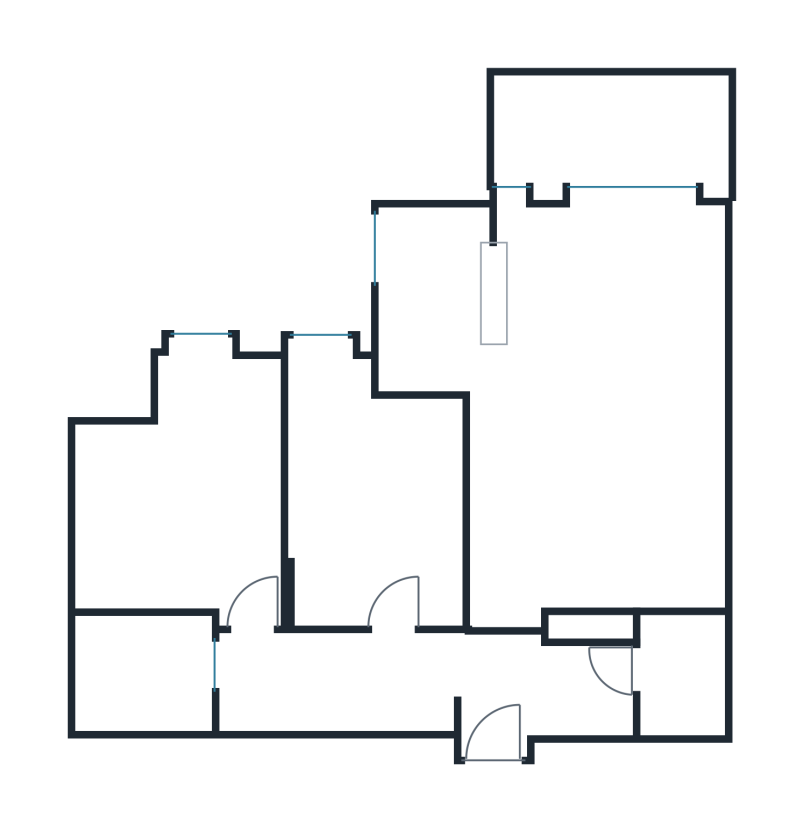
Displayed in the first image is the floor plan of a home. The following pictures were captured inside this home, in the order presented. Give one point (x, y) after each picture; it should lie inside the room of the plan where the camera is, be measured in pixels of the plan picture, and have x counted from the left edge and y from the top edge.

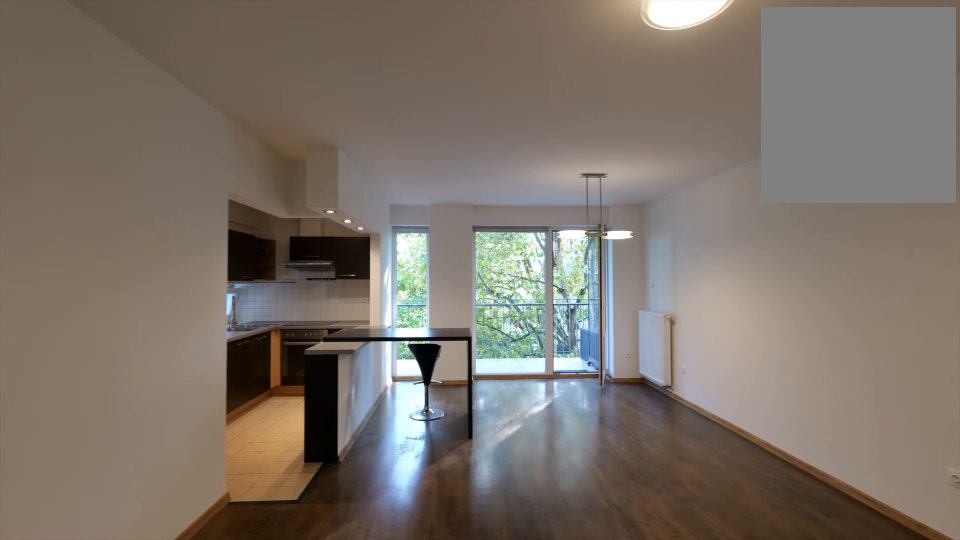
(598, 405)
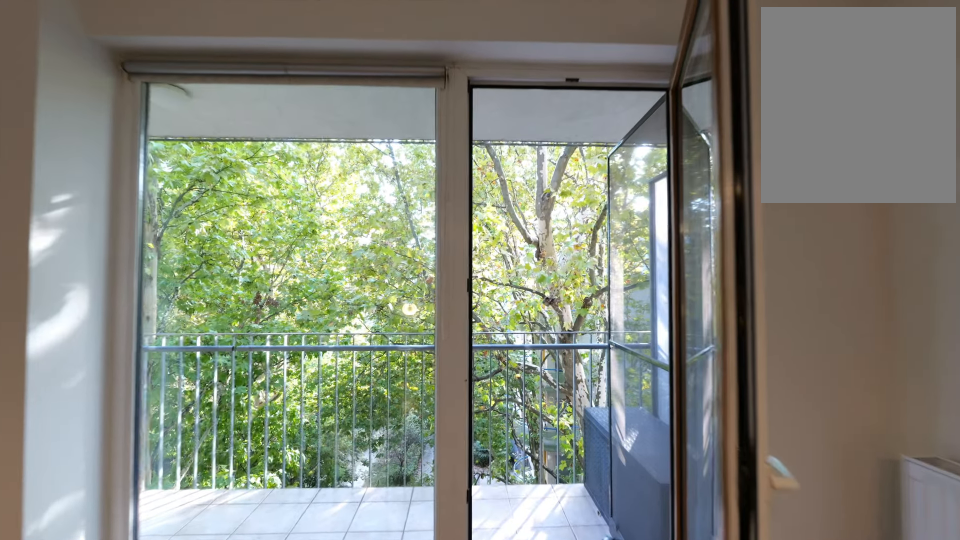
(597, 405)
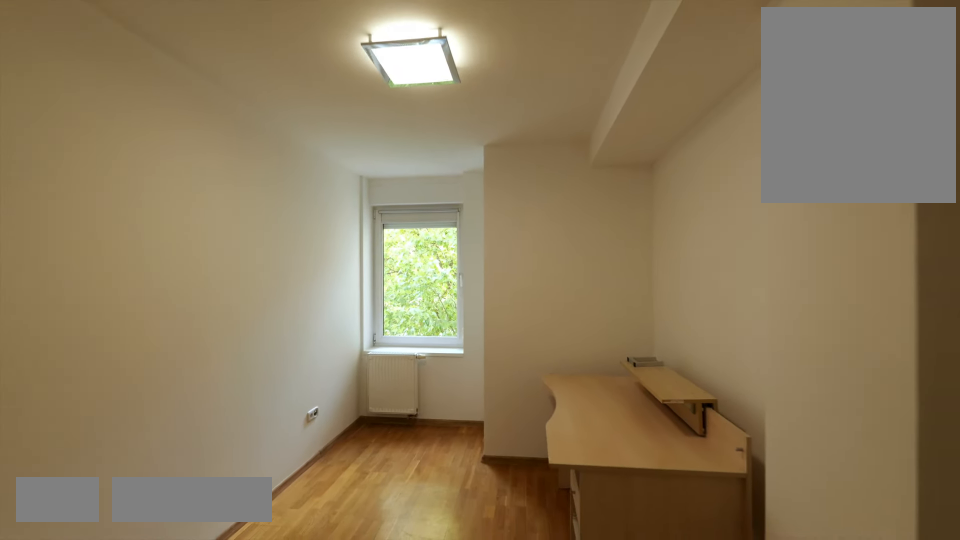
(357, 502)
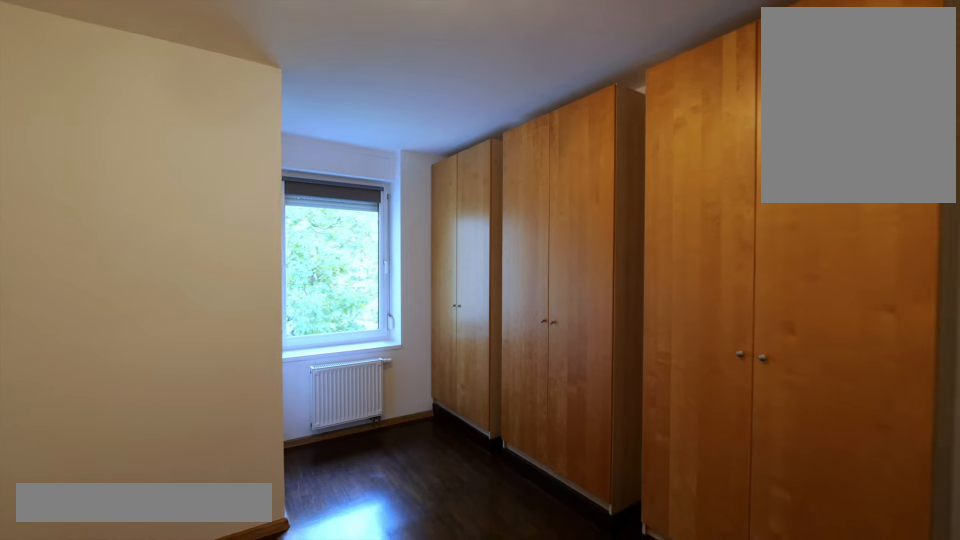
(157, 514)
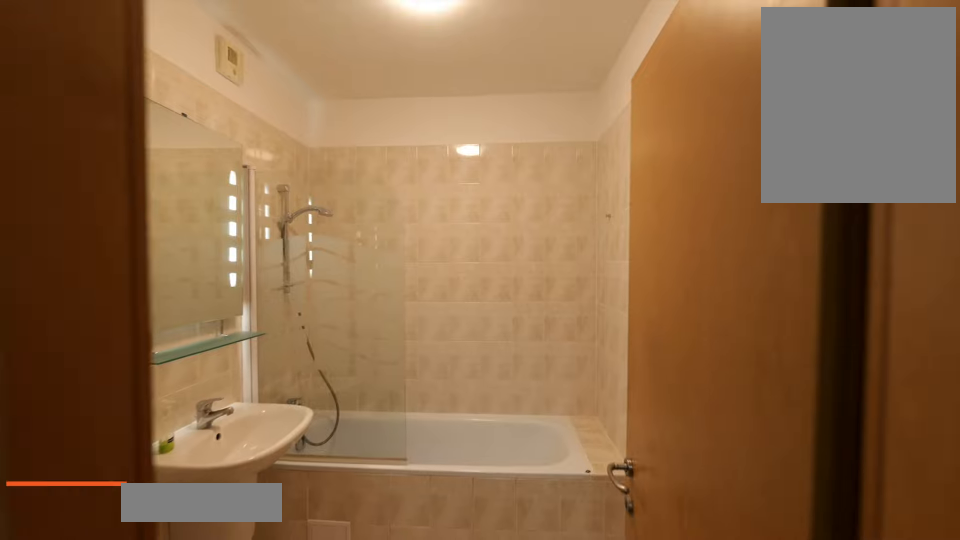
(134, 674)
